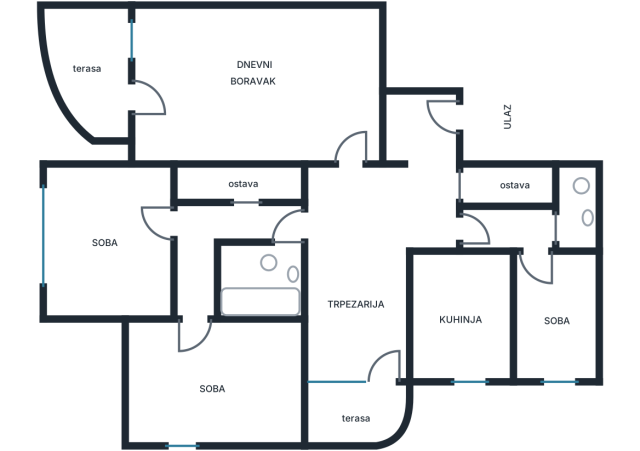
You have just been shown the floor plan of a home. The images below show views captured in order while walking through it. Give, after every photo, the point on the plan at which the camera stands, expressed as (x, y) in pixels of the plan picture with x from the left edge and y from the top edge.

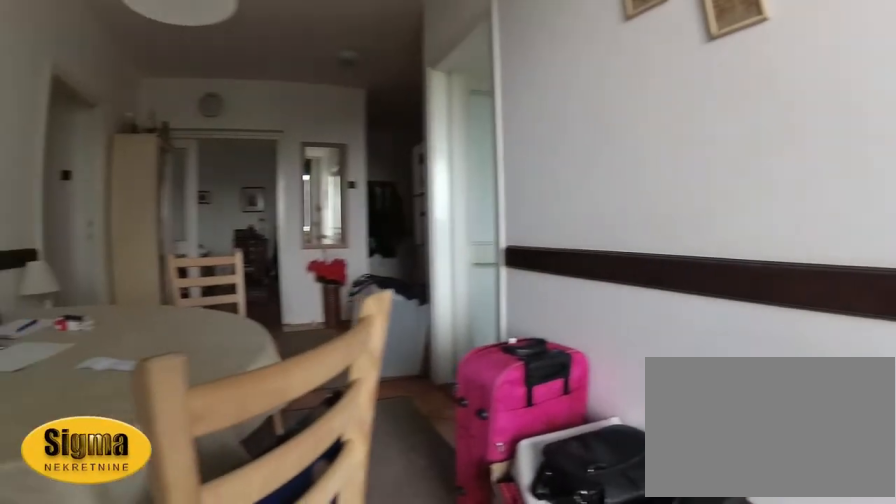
(351, 358)
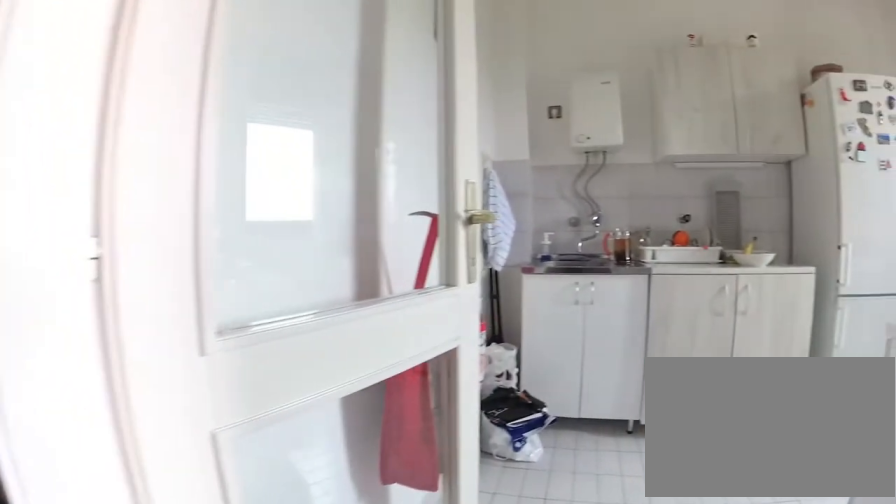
(383, 296)
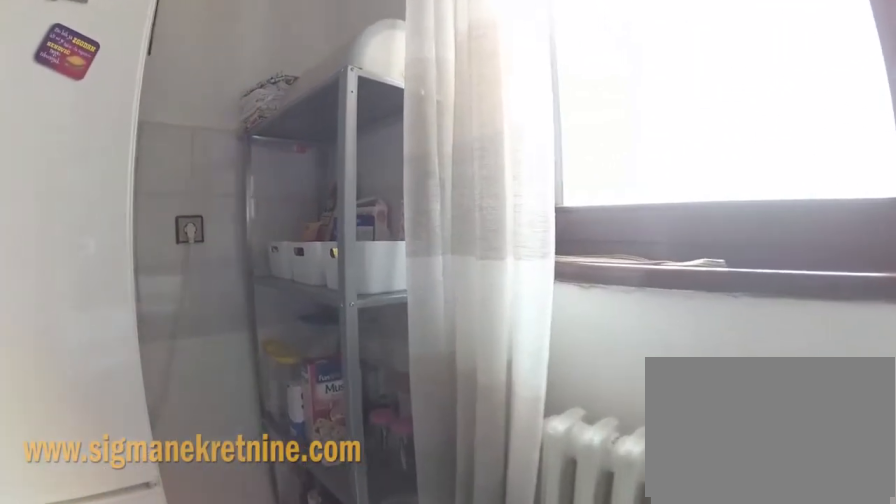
(463, 345)
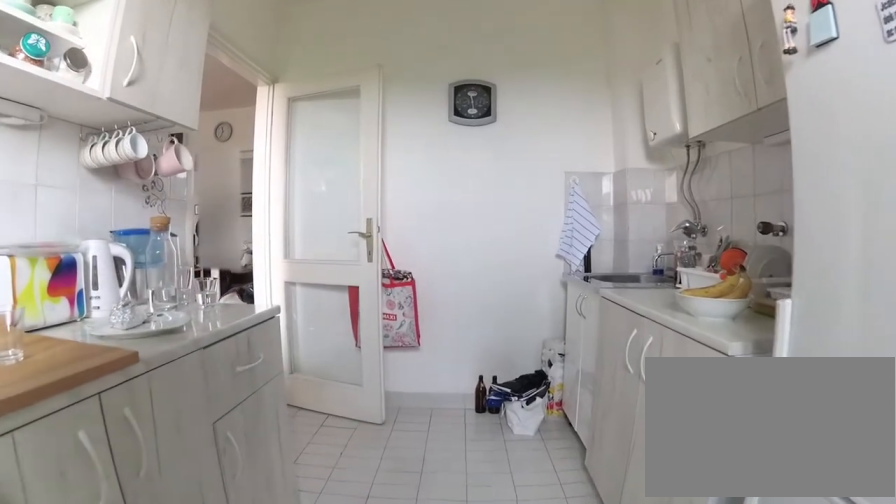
(467, 374)
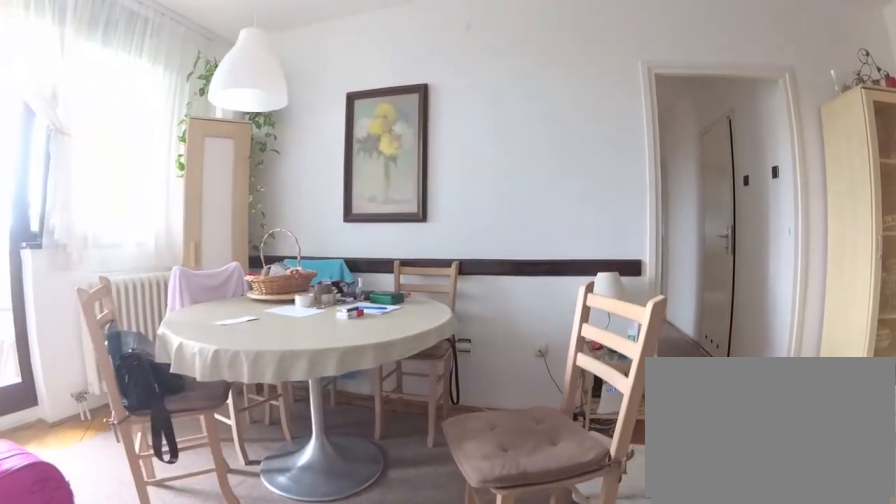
(423, 281)
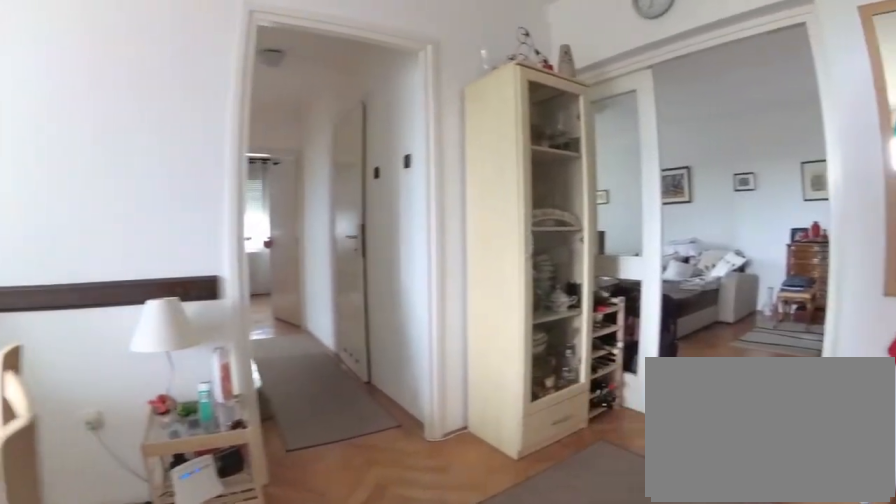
(382, 287)
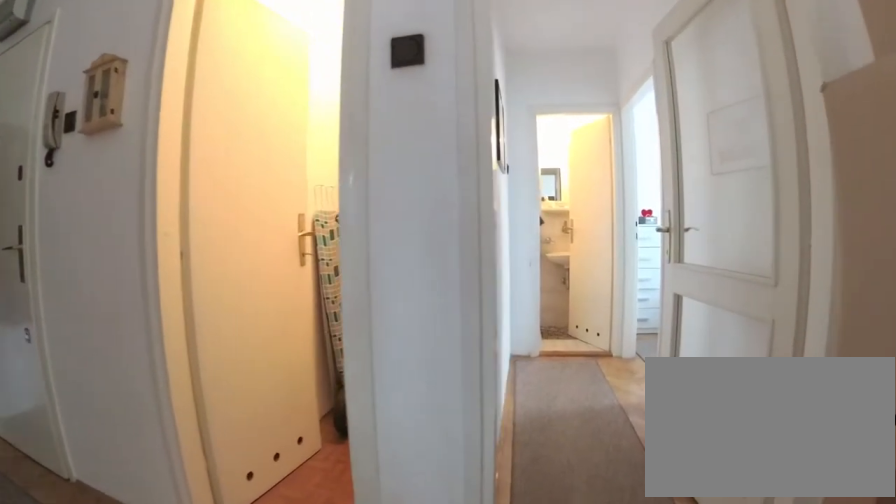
(395, 231)
